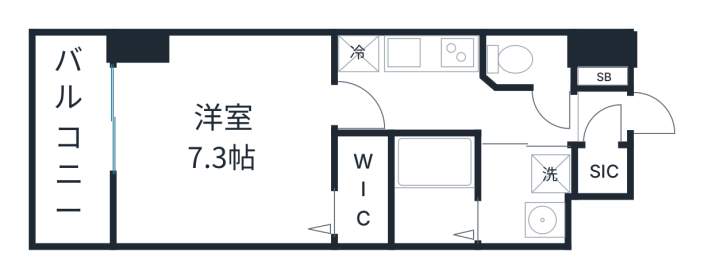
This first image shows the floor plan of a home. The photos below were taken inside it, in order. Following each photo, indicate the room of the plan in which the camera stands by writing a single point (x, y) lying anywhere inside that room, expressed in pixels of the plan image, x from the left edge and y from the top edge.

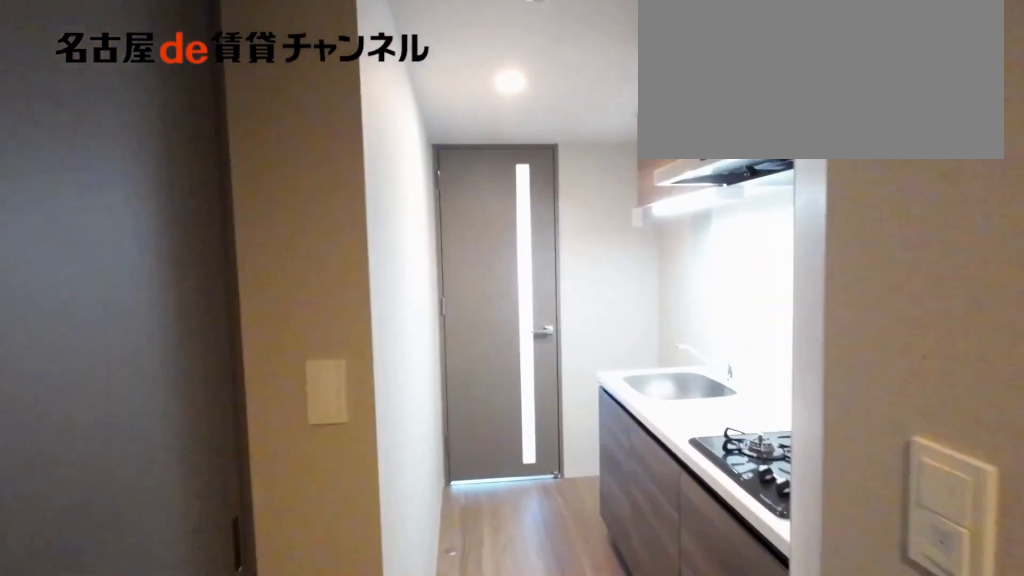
(452, 106)
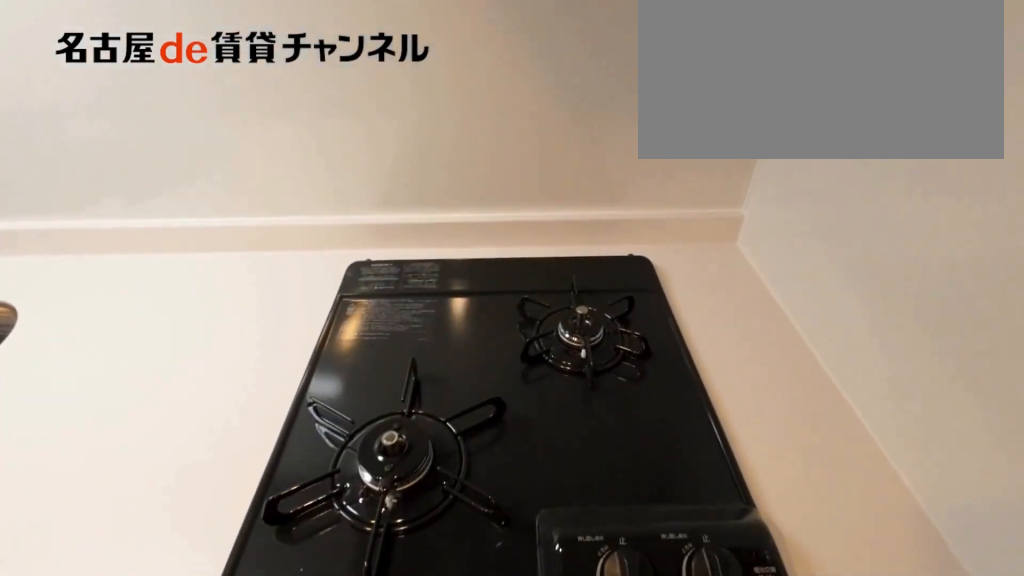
(408, 53)
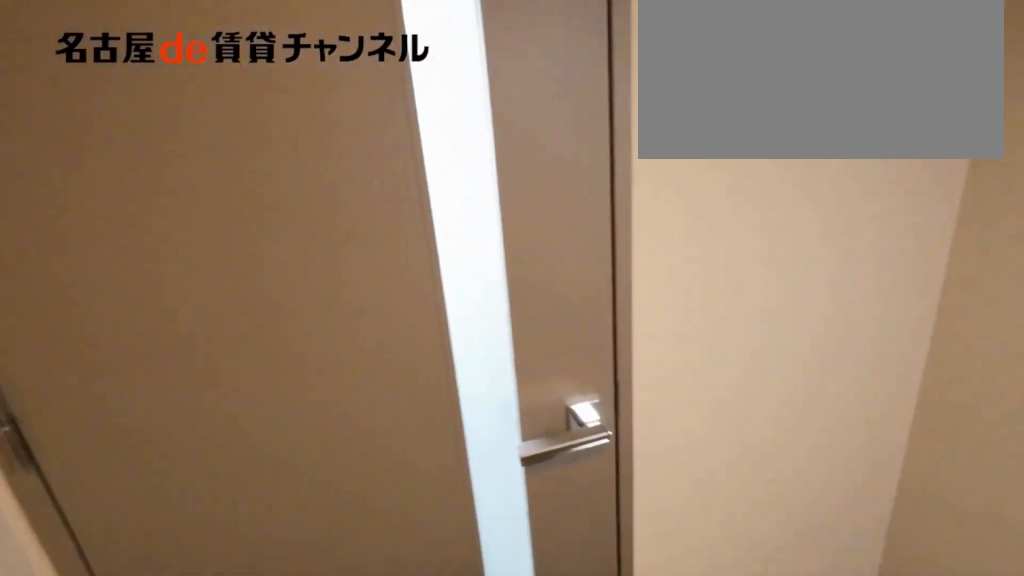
(451, 106)
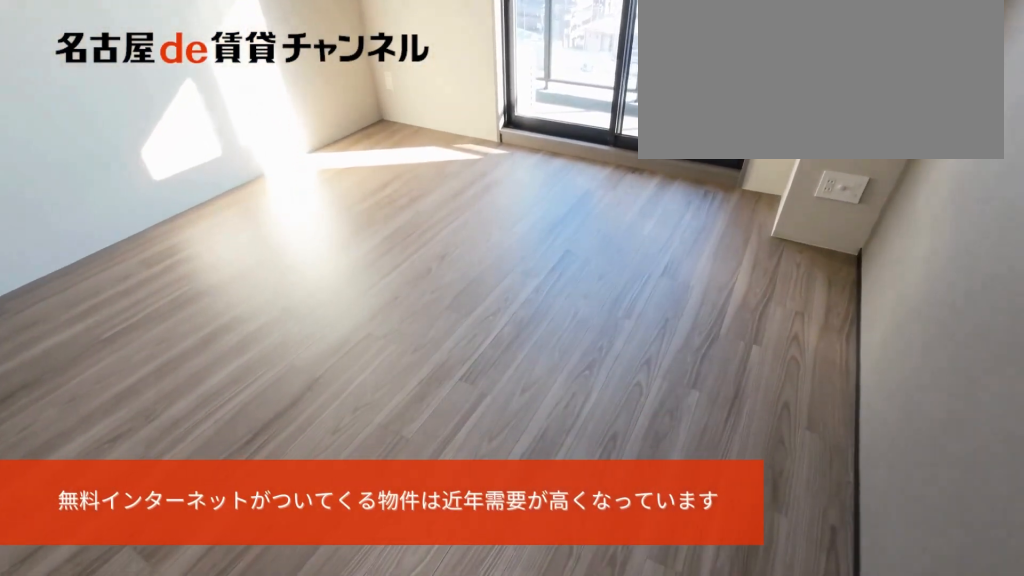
(226, 142)
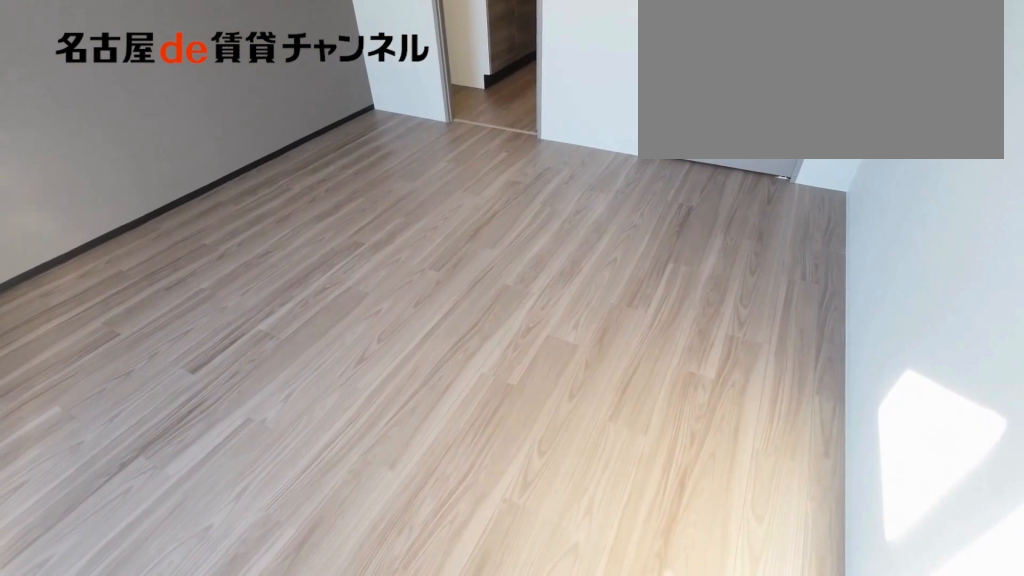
(226, 142)
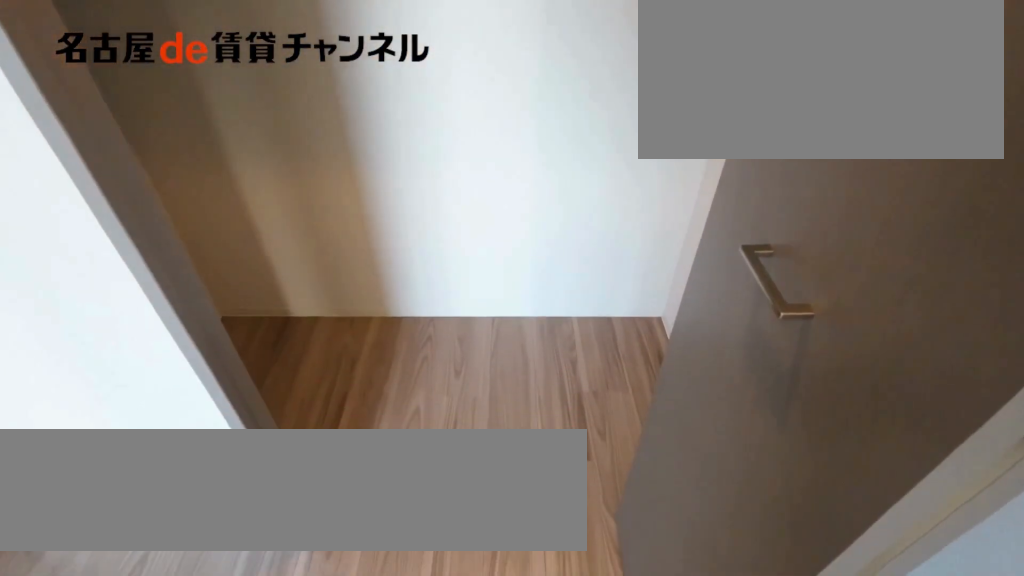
(362, 190)
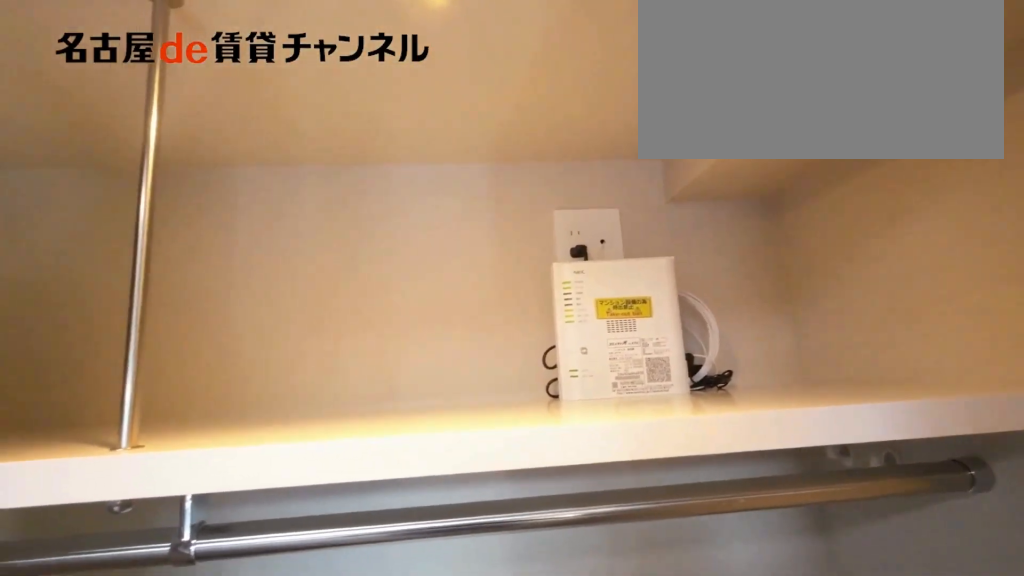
(362, 190)
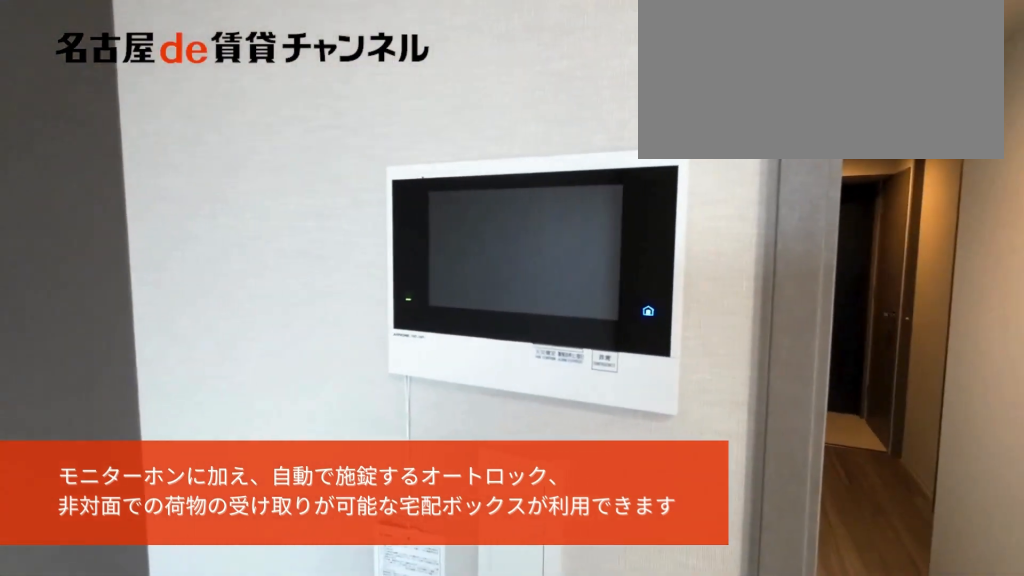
(226, 142)
